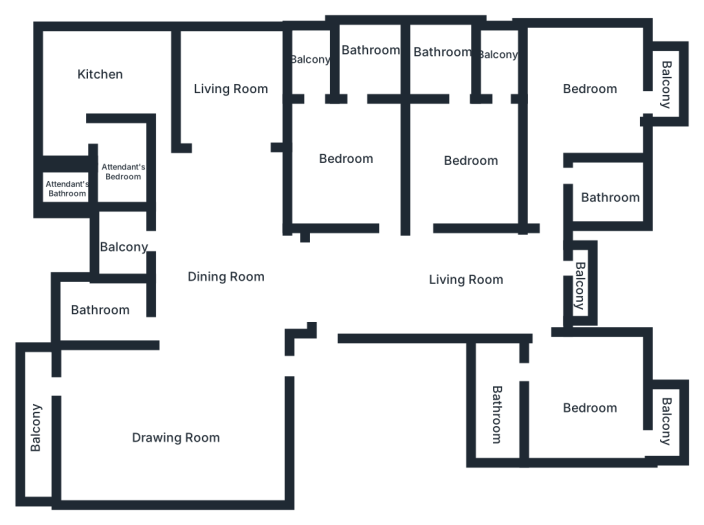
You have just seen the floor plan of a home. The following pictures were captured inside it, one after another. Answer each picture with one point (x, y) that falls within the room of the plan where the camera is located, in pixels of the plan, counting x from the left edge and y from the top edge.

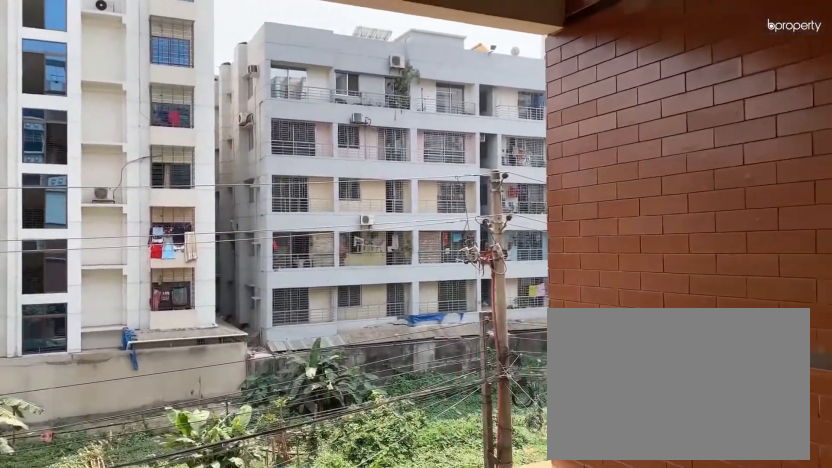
(581, 287)
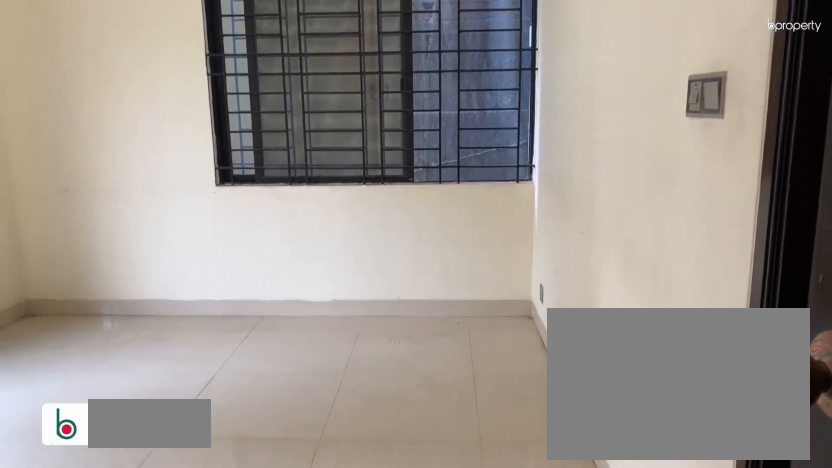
(580, 399)
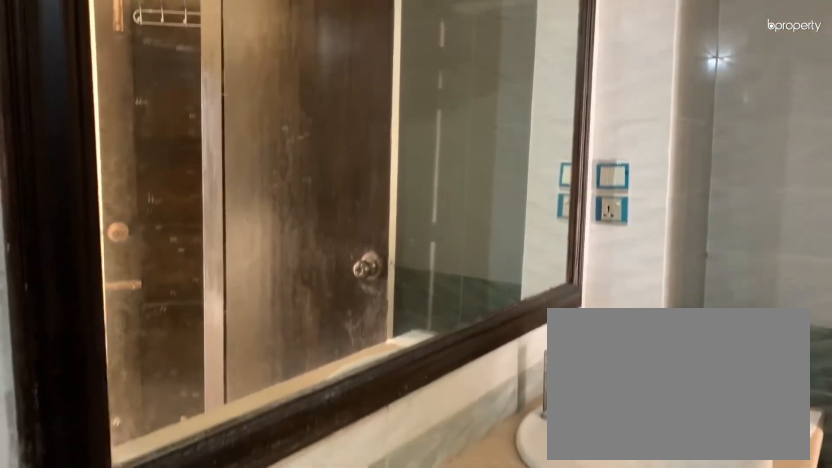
(497, 407)
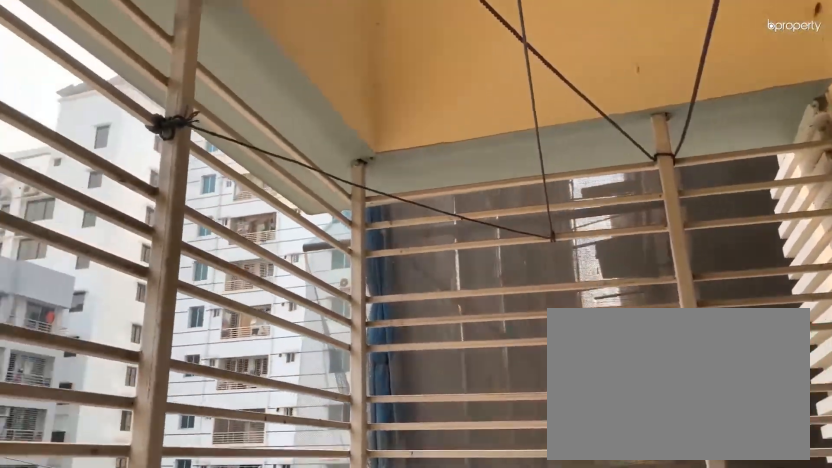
(670, 413)
